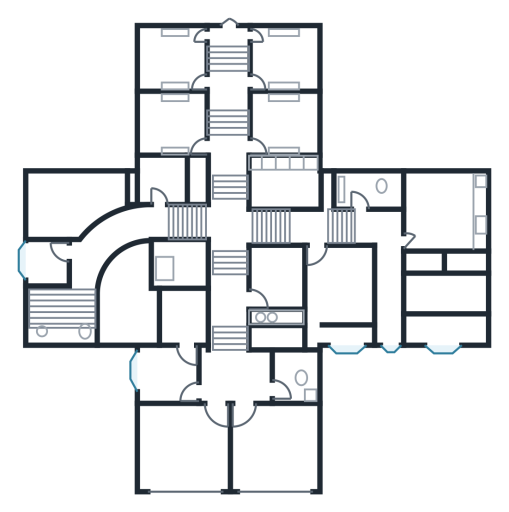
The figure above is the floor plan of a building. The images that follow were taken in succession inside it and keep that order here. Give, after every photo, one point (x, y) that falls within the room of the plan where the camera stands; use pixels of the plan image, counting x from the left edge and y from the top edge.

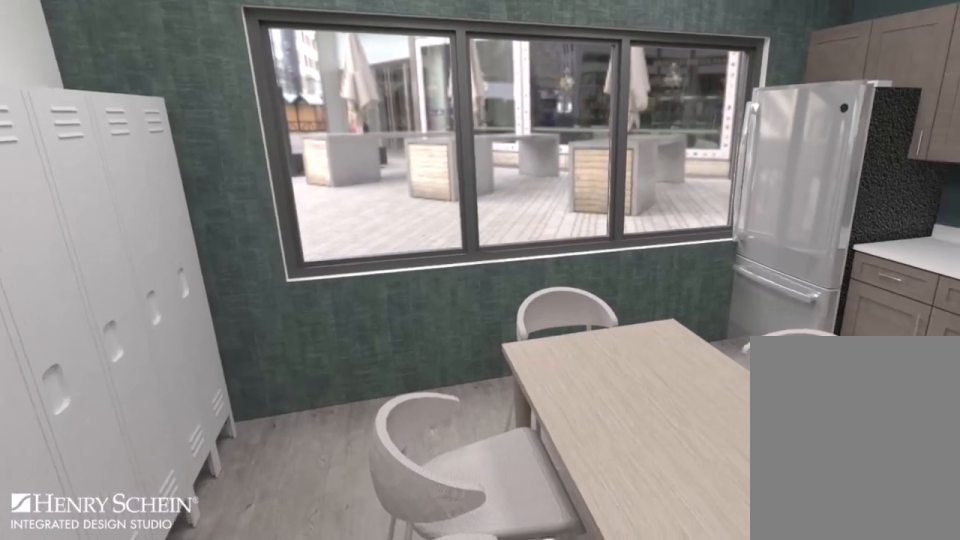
(436, 212)
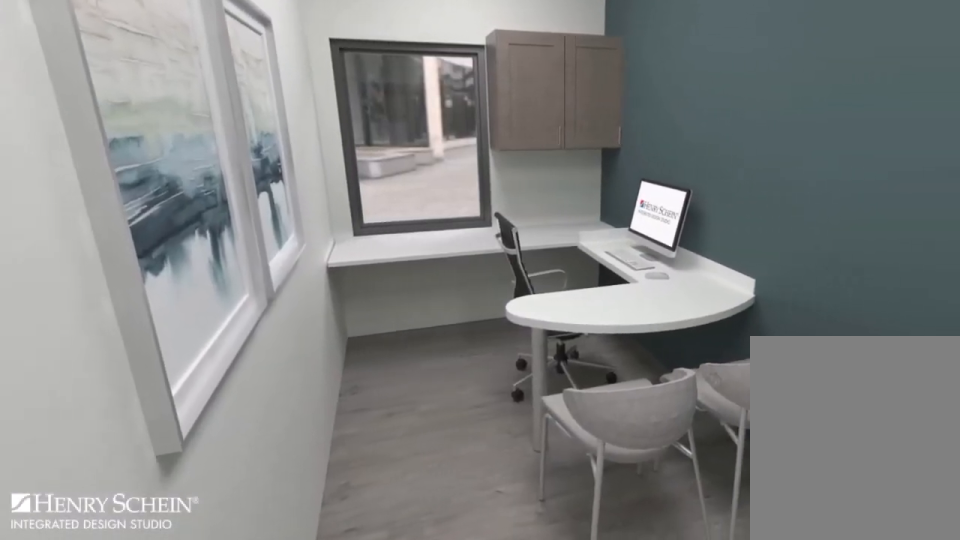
(442, 283)
